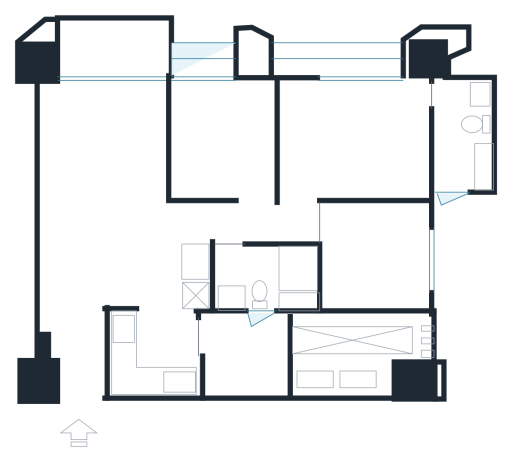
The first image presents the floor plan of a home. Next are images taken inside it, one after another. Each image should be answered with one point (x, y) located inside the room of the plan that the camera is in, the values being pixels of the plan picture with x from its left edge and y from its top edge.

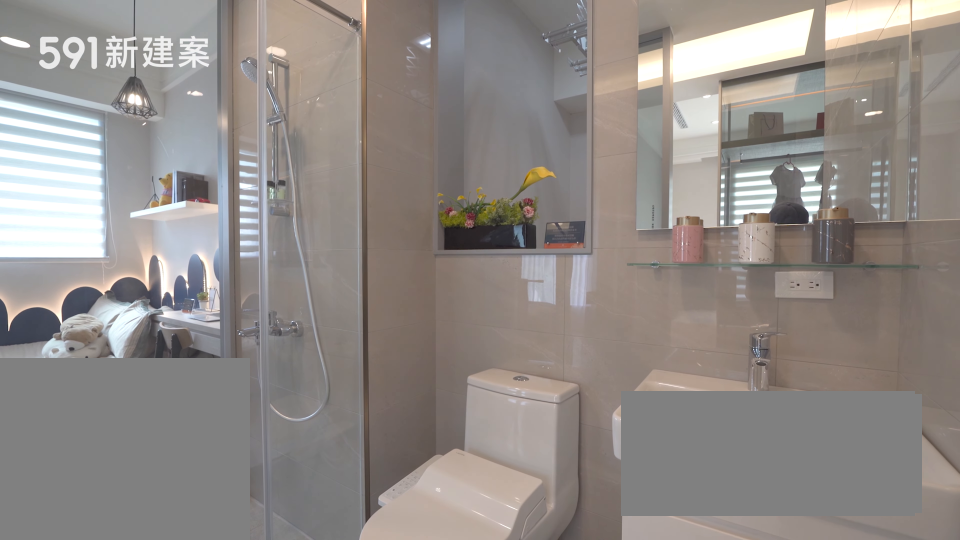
(265, 276)
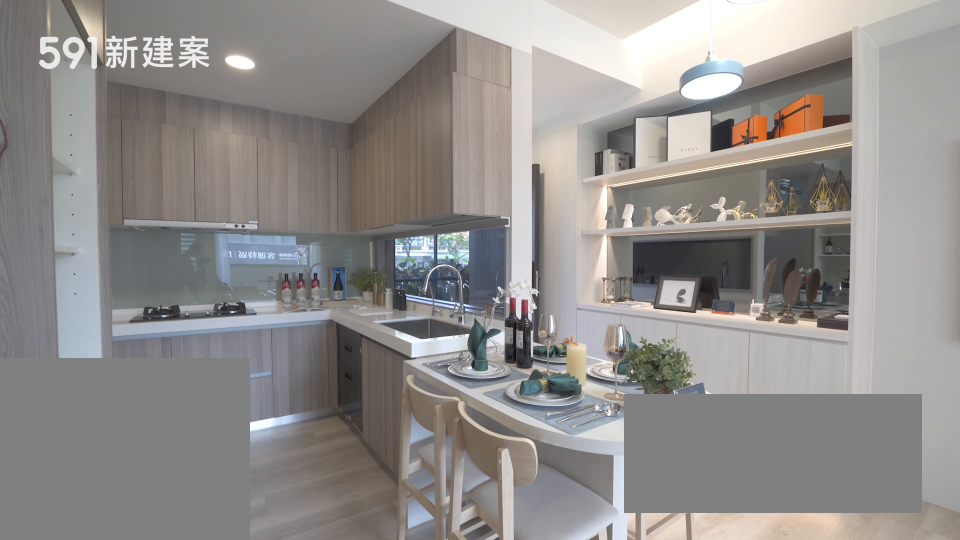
(126, 255)
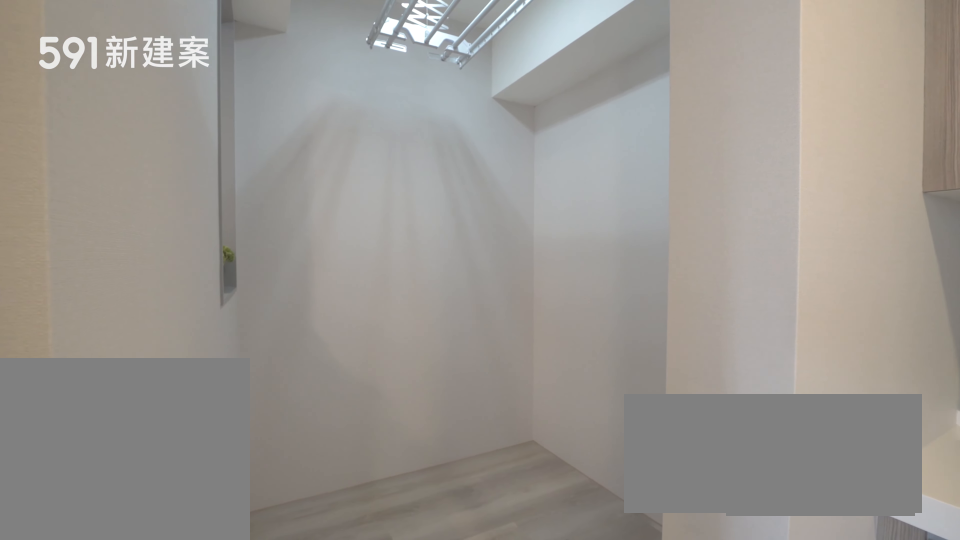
(246, 359)
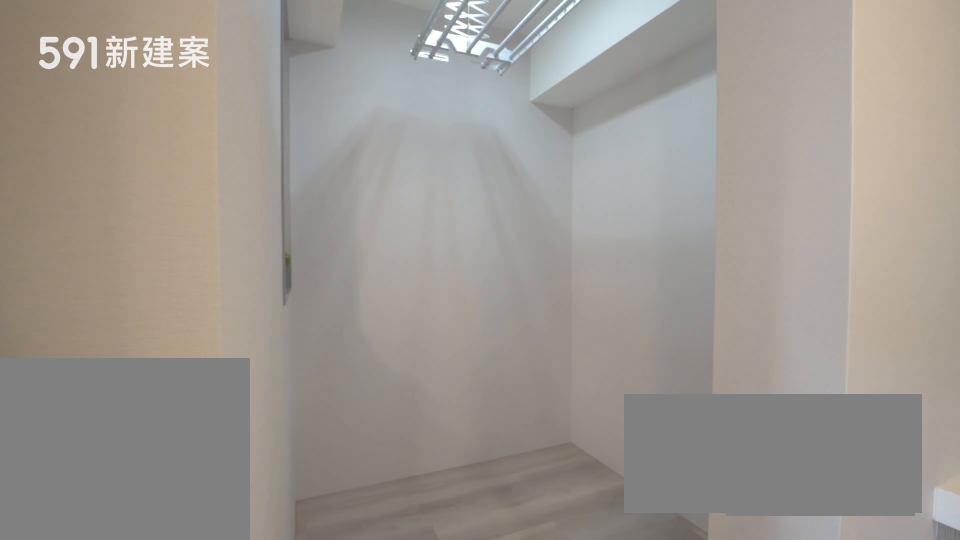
(246, 359)
